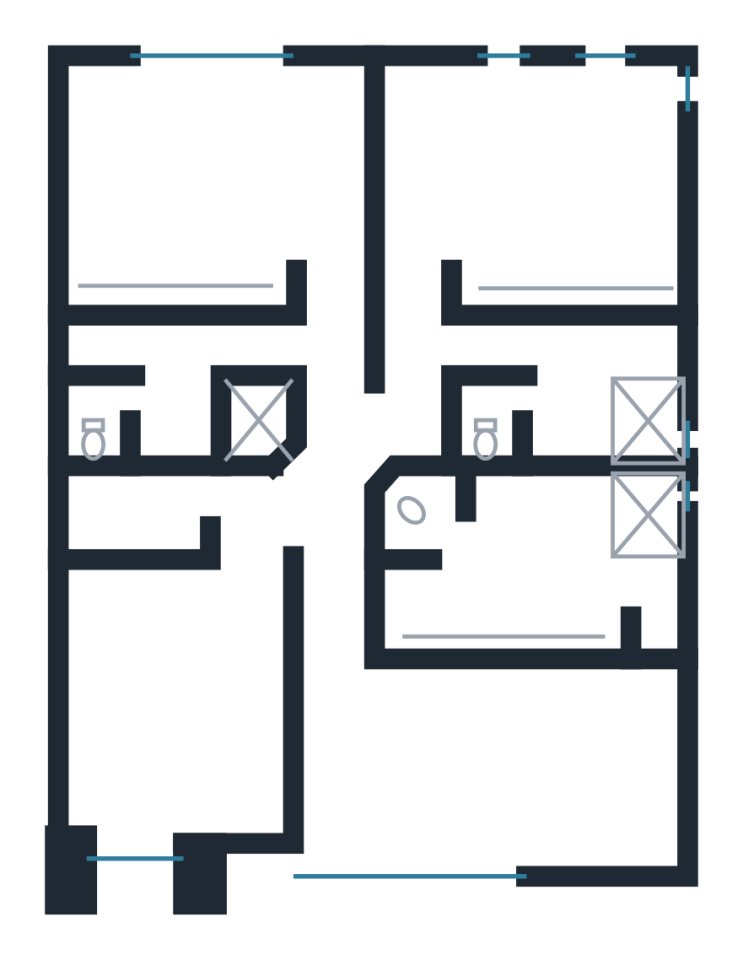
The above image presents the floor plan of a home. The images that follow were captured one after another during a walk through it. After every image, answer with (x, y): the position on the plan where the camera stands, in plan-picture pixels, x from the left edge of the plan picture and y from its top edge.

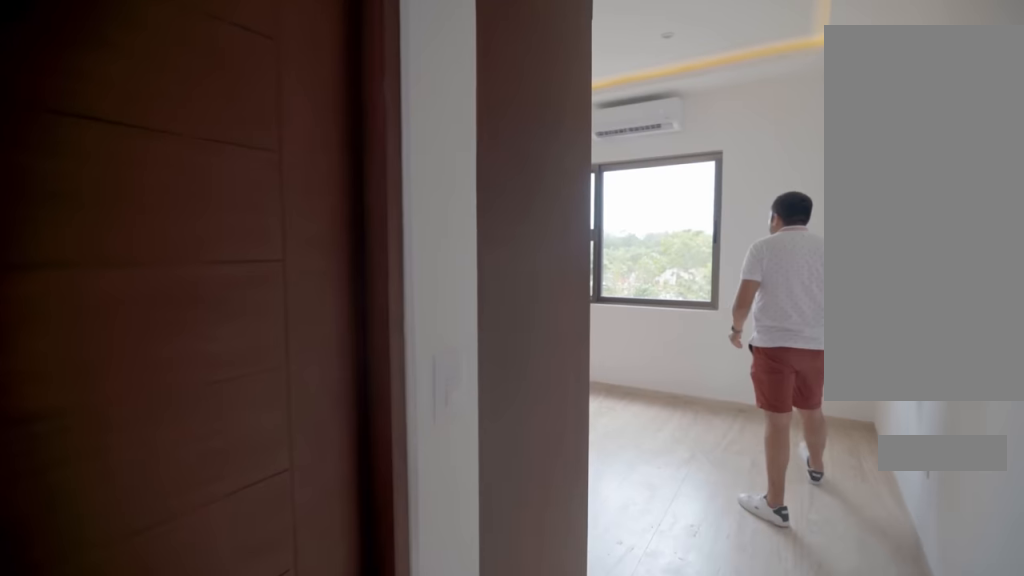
(334, 363)
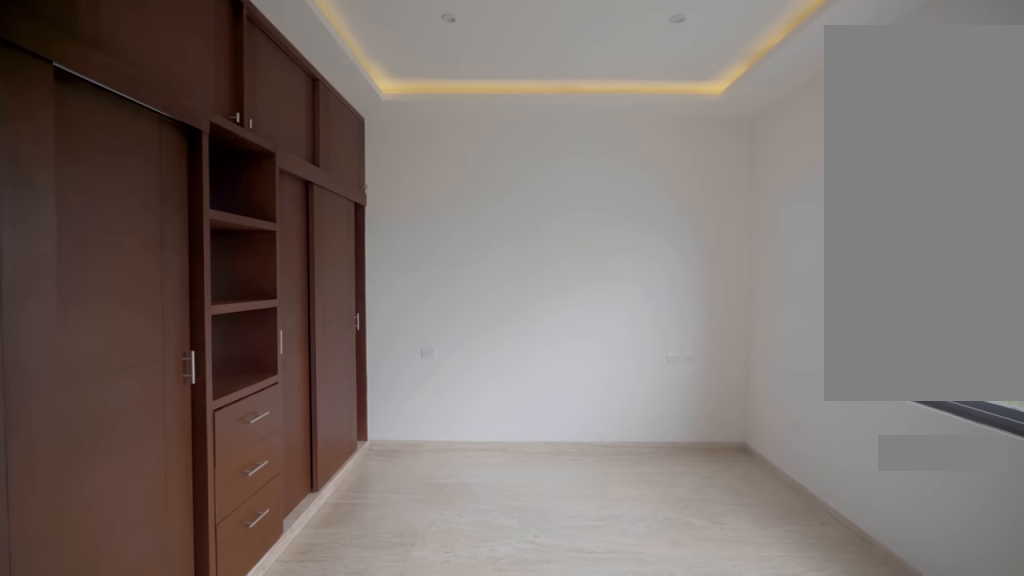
(339, 176)
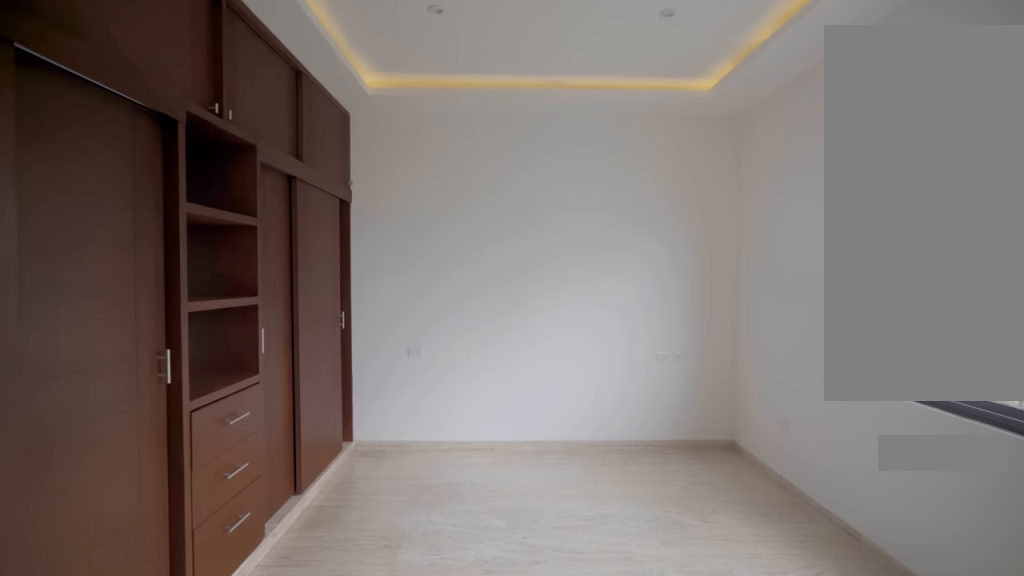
(339, 176)
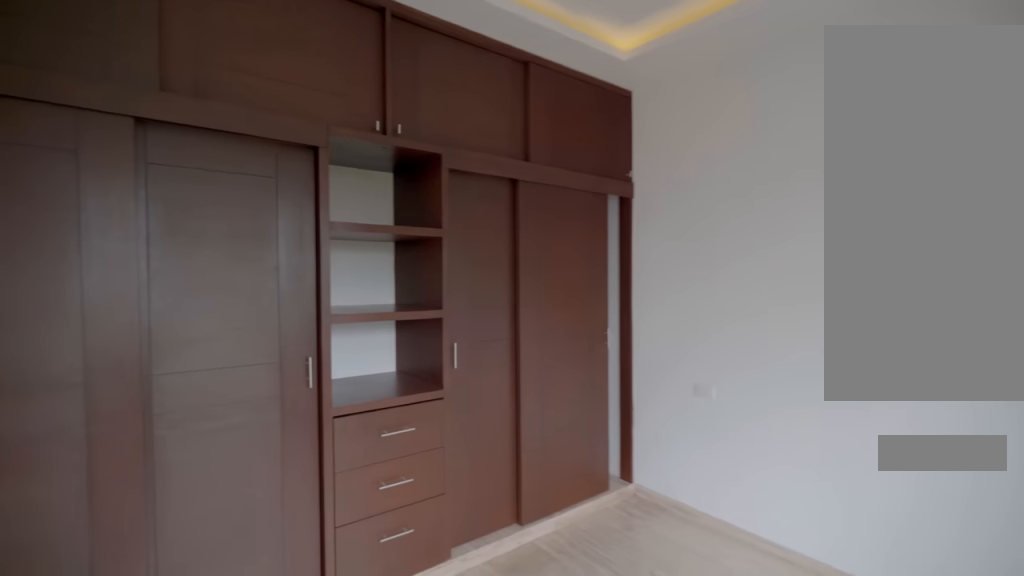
(222, 135)
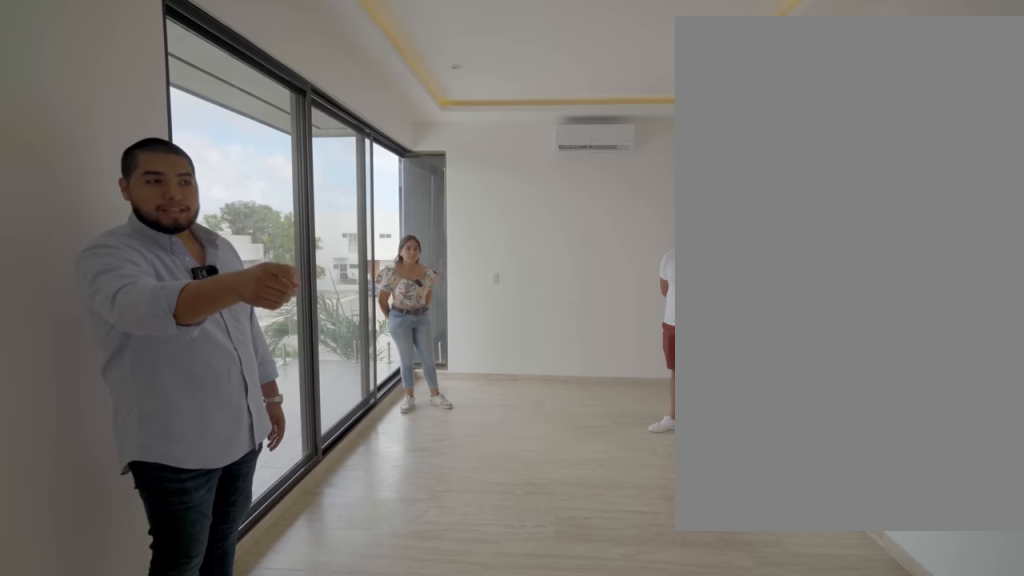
(638, 757)
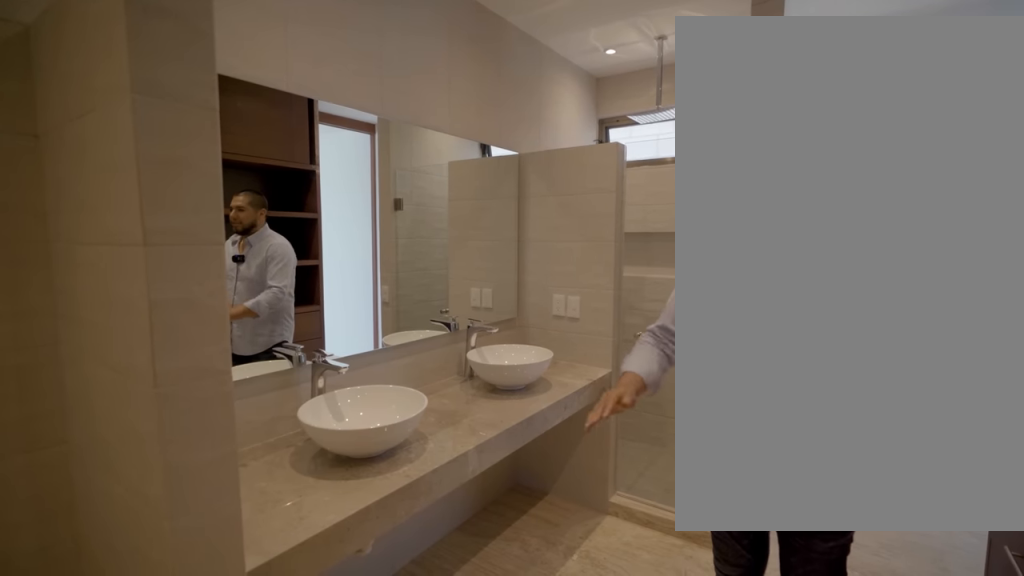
(476, 574)
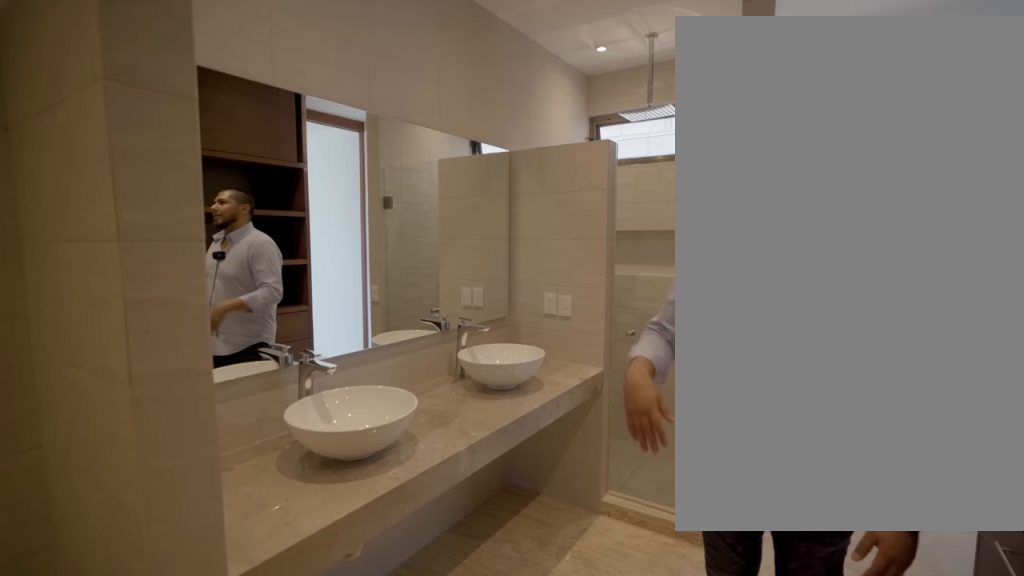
(478, 574)
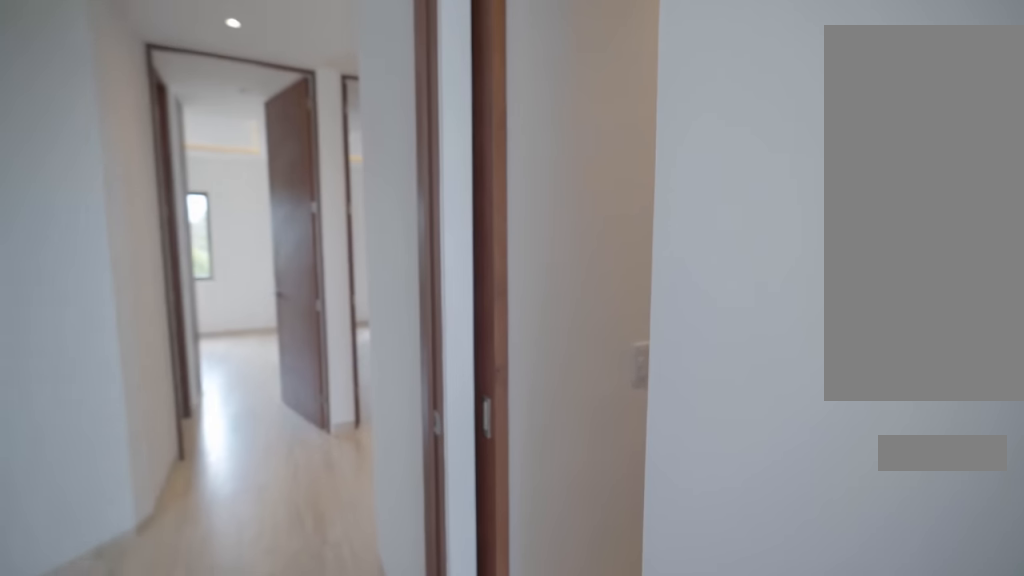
(341, 616)
